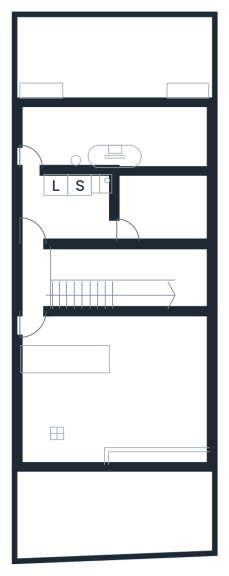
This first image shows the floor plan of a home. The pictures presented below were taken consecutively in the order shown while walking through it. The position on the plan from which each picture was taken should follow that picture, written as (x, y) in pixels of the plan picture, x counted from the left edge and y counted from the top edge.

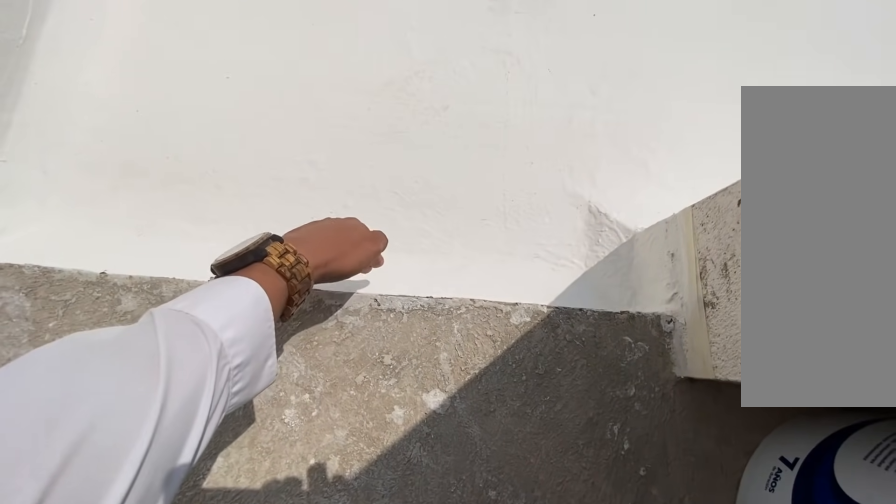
(33, 183)
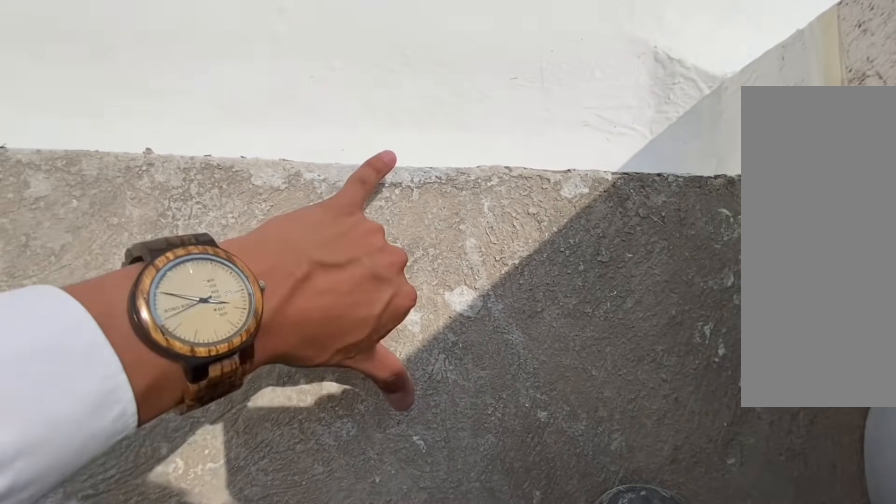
(33, 183)
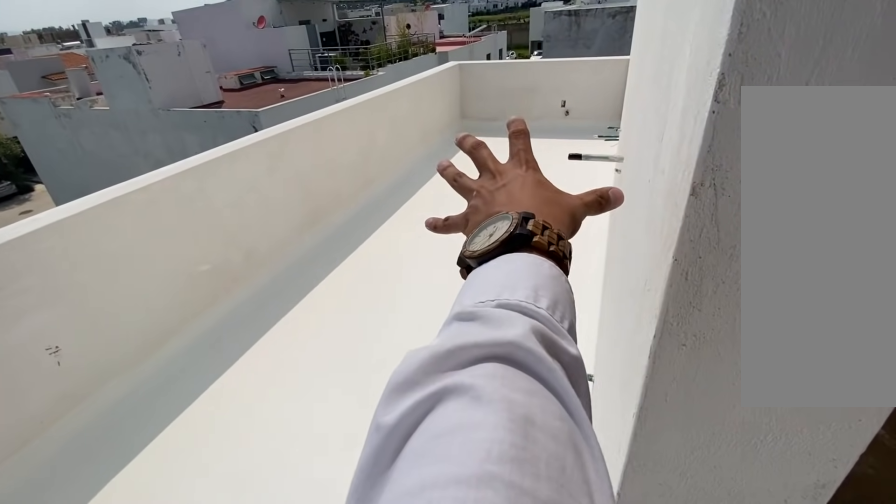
(32, 152)
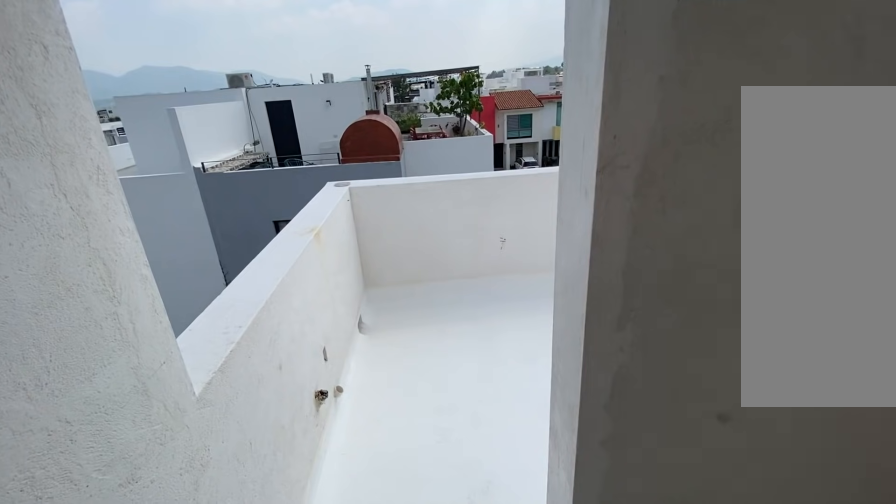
(35, 184)
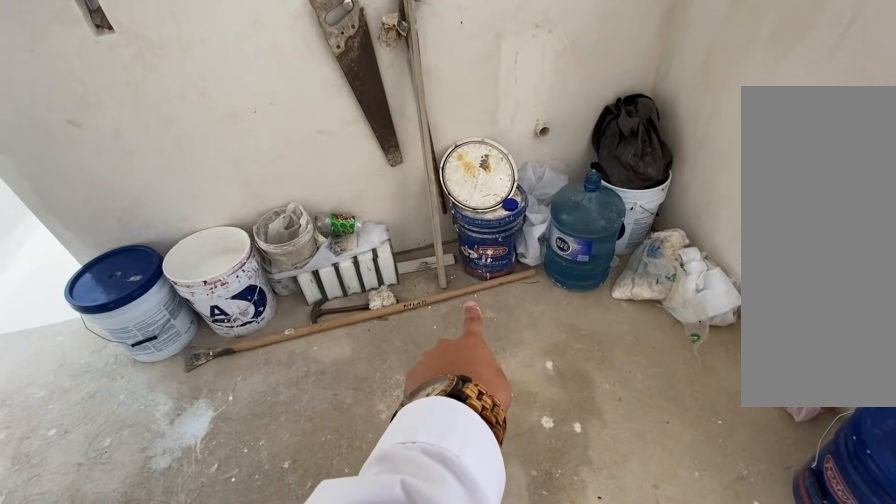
(60, 208)
